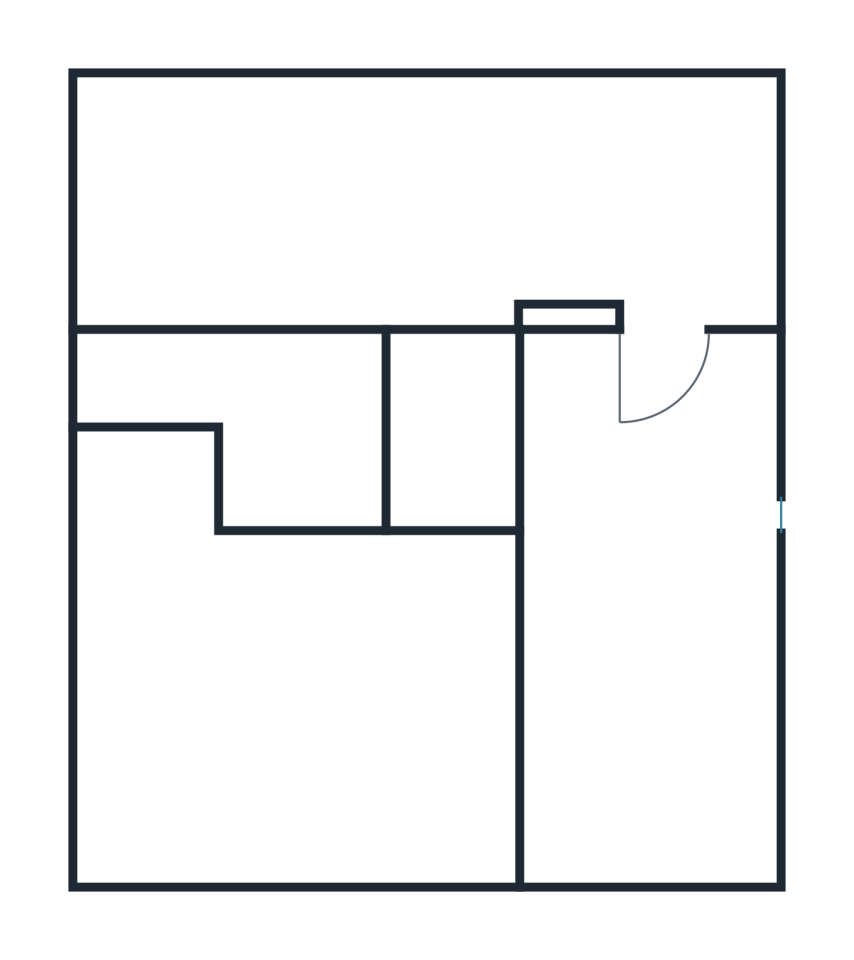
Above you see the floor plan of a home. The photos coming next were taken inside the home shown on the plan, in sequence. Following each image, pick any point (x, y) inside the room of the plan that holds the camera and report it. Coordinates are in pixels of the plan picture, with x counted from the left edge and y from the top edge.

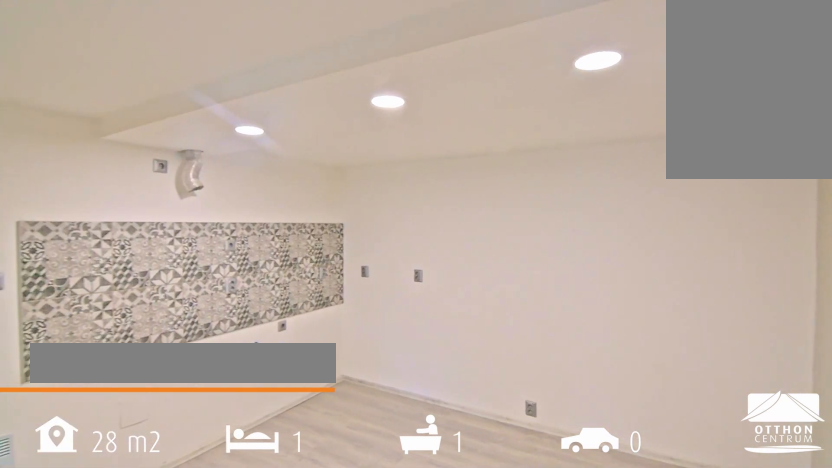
(381, 208)
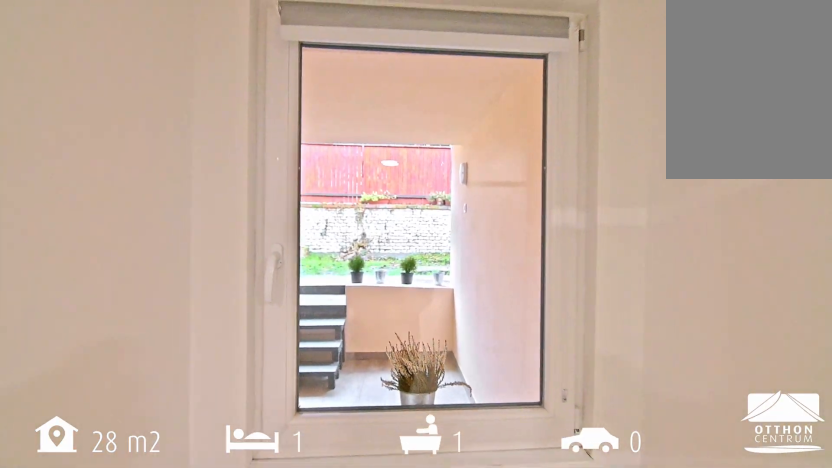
(381, 208)
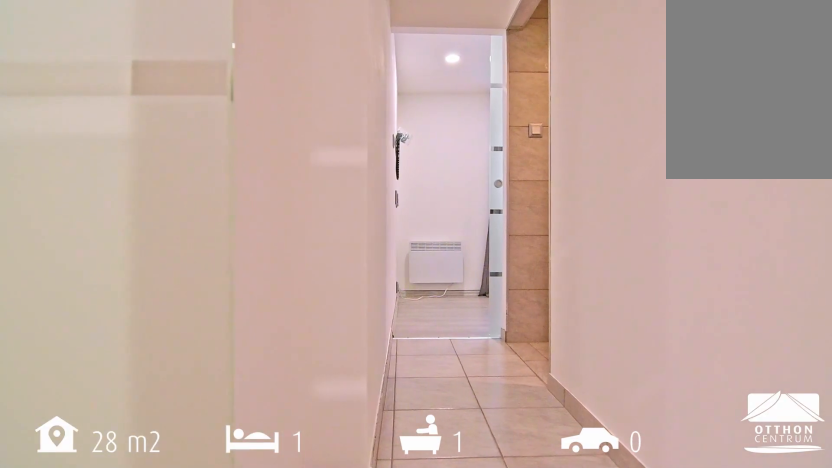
(461, 431)
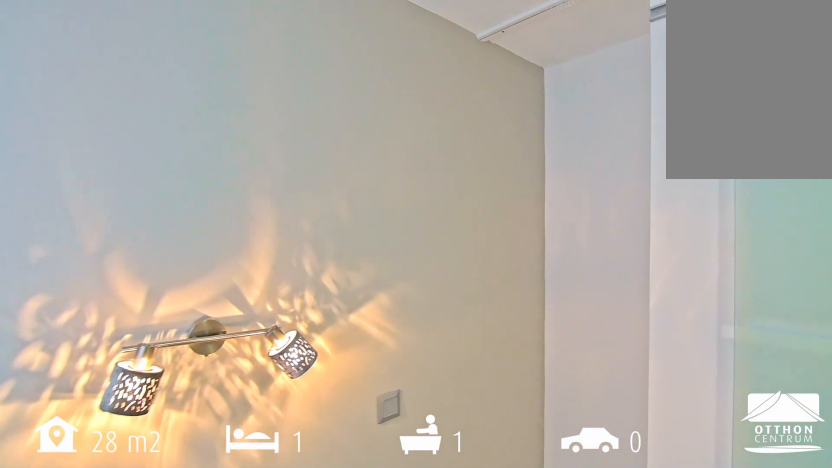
(267, 740)
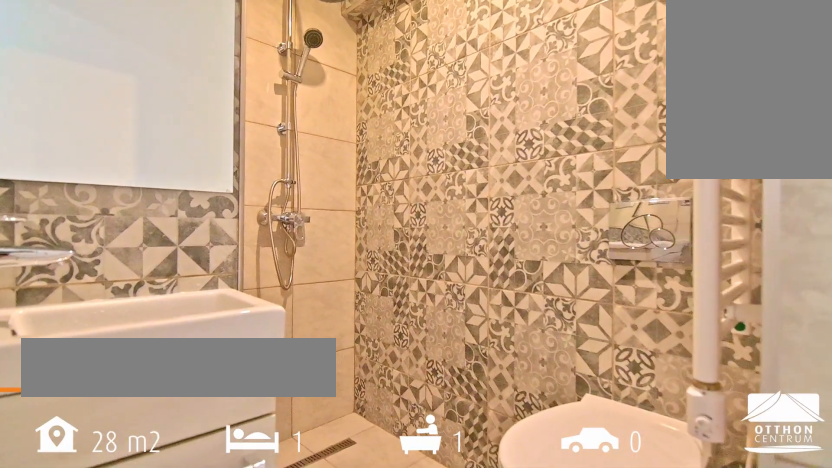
(303, 425)
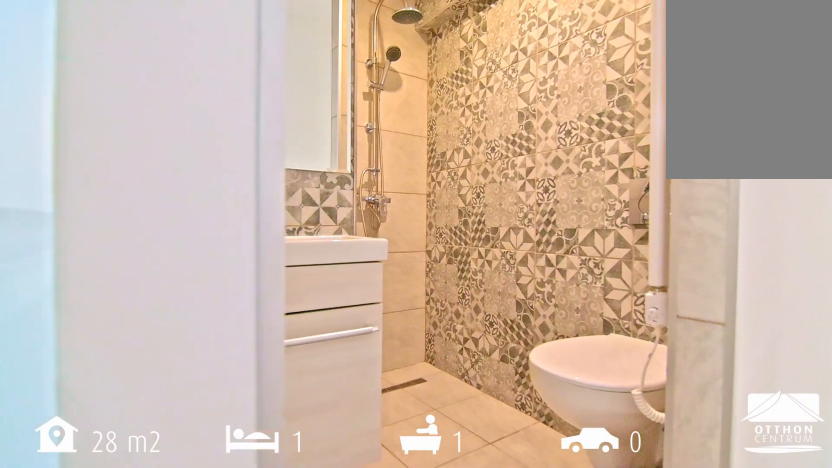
(303, 425)
